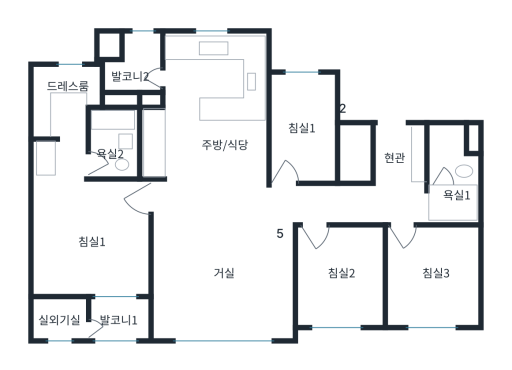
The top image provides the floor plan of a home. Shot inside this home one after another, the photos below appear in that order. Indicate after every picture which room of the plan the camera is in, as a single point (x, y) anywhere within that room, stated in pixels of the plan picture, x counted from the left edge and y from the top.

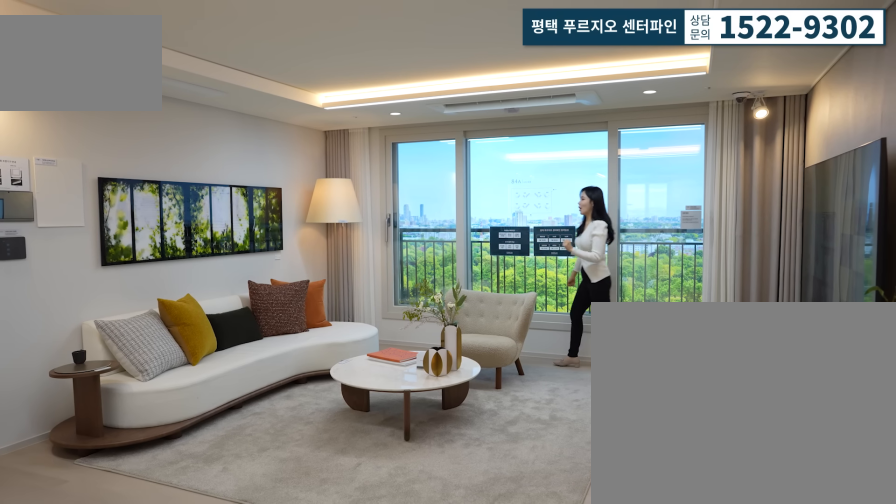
(219, 285)
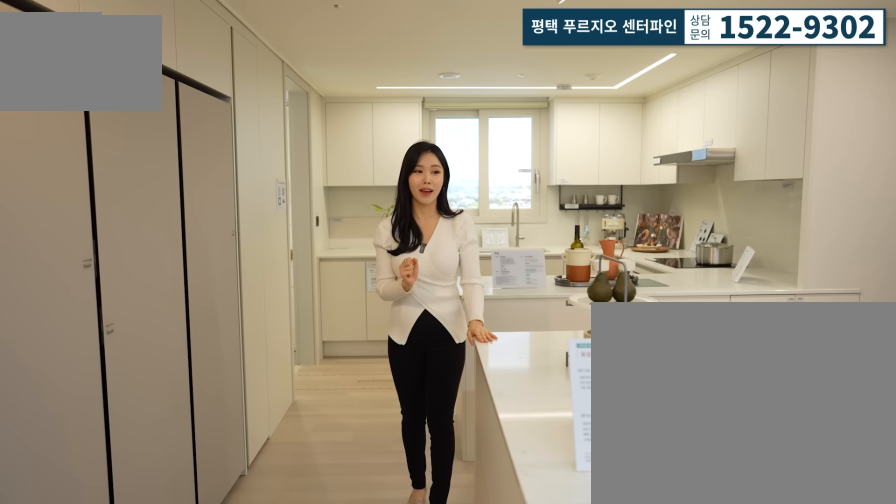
(219, 123)
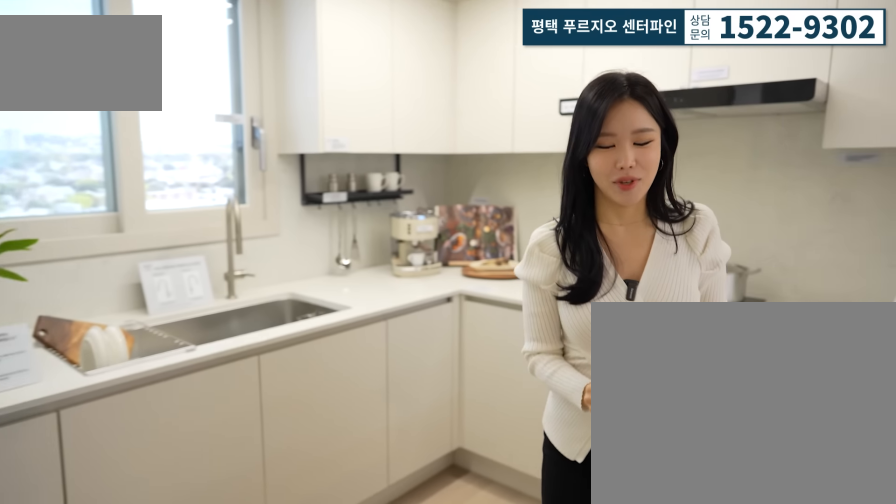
(219, 123)
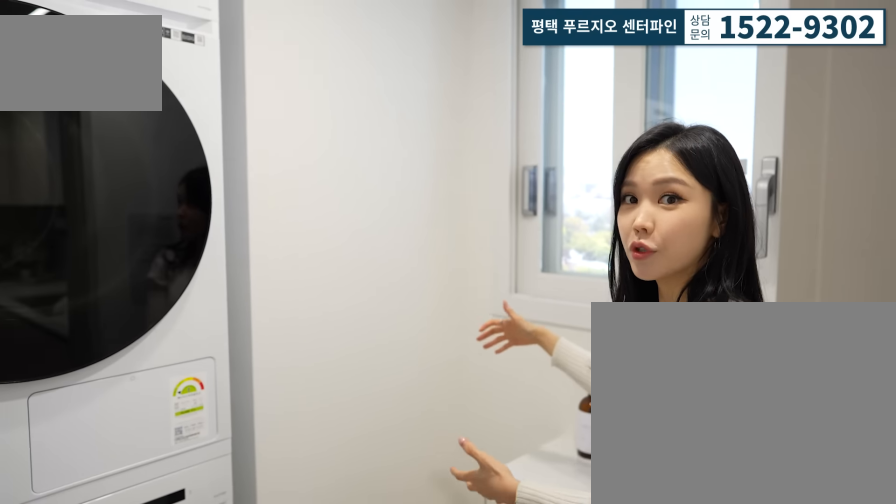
(127, 62)
